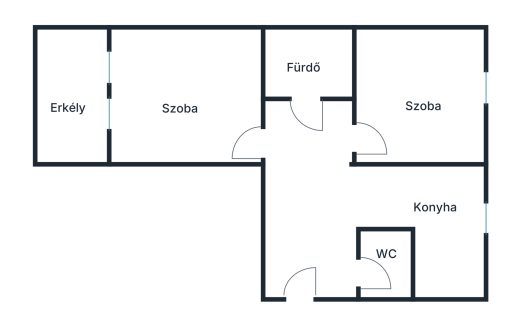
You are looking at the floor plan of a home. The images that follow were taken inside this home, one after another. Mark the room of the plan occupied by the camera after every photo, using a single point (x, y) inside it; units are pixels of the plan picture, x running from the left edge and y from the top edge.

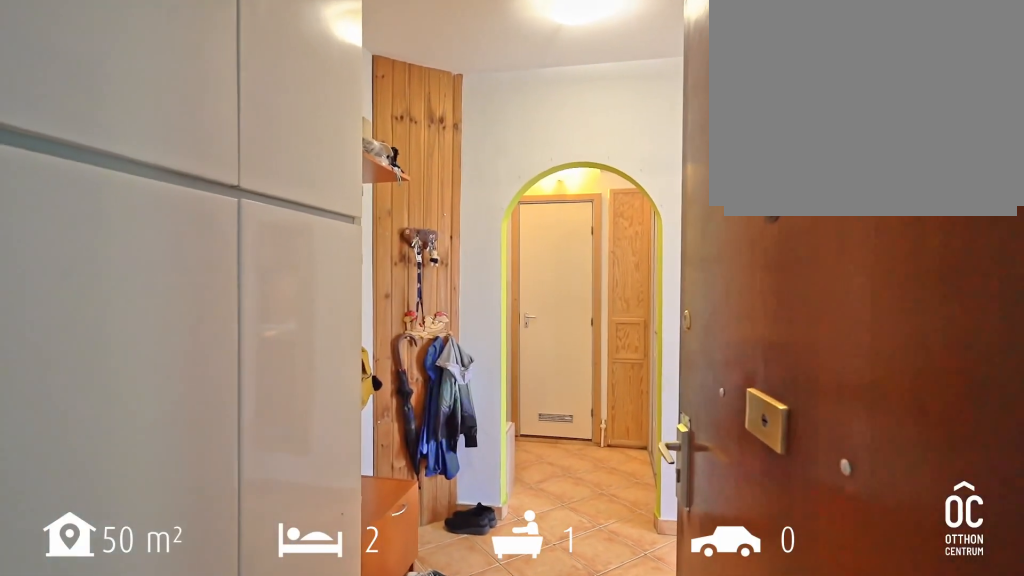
(312, 198)
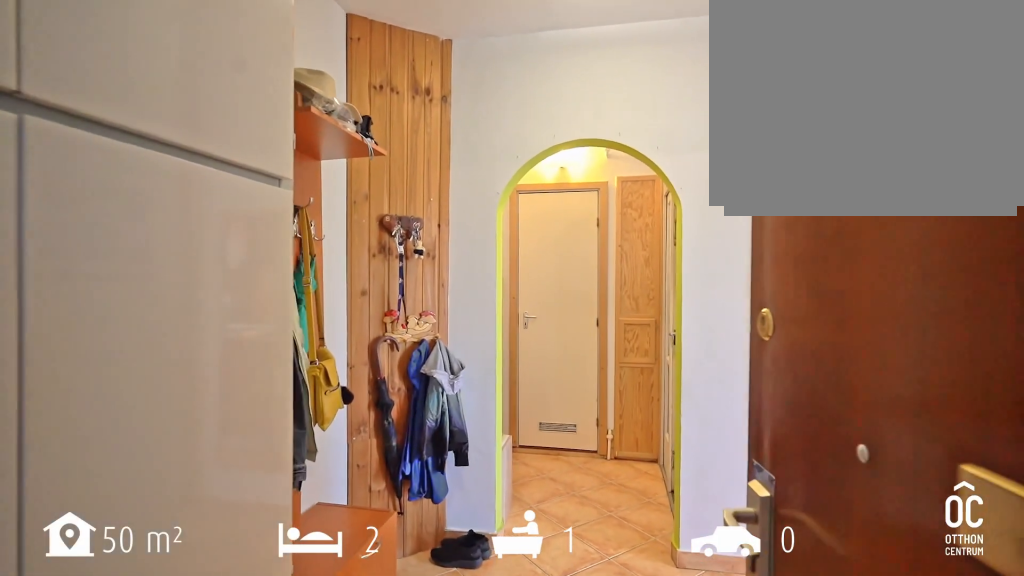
(312, 198)
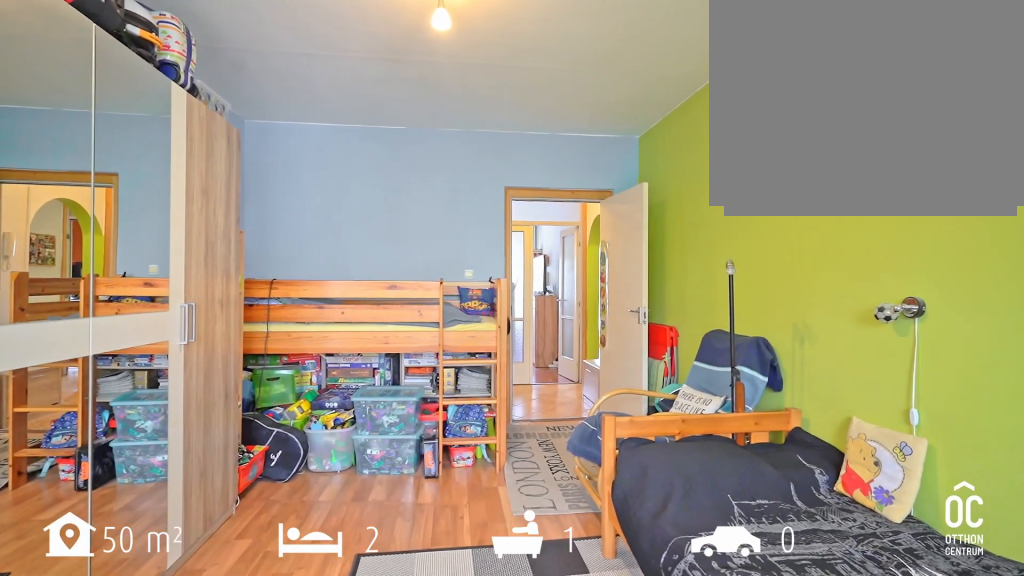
(186, 100)
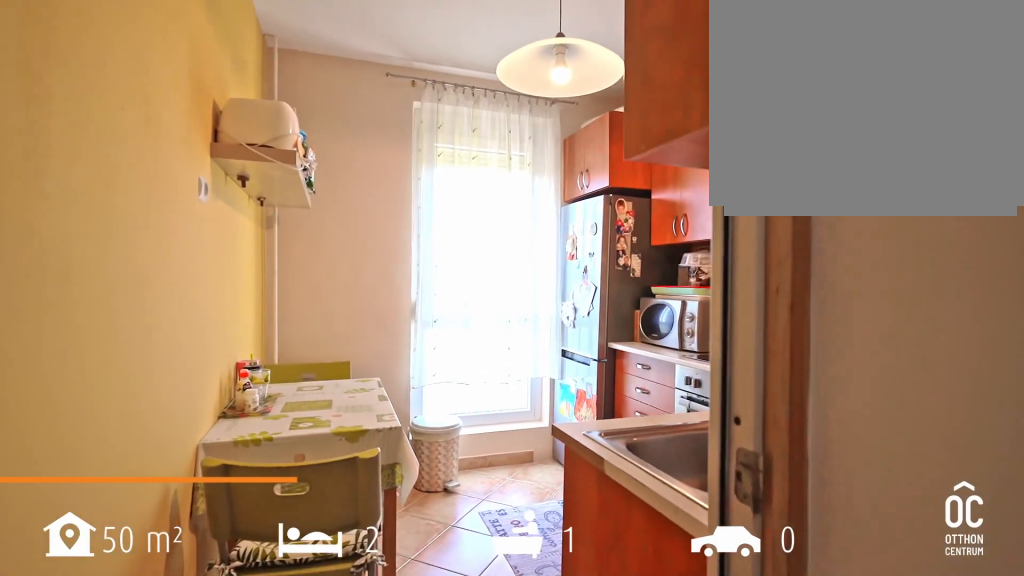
(430, 225)
